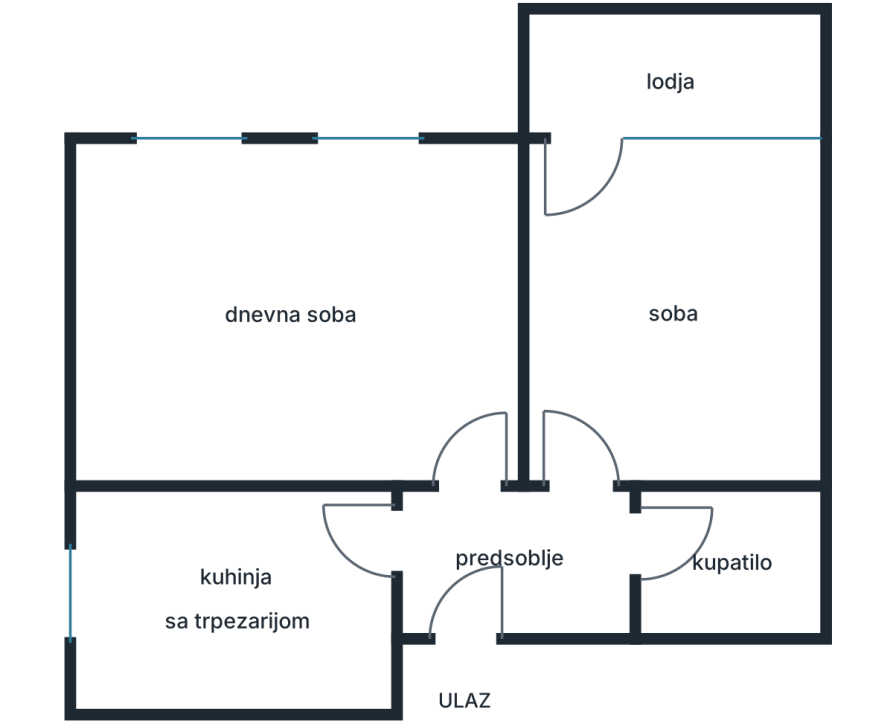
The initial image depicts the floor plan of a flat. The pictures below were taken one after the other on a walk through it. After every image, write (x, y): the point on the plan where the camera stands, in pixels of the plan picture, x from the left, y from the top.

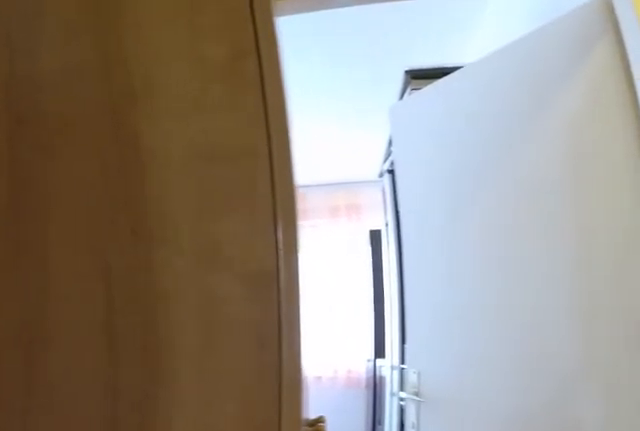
(456, 616)
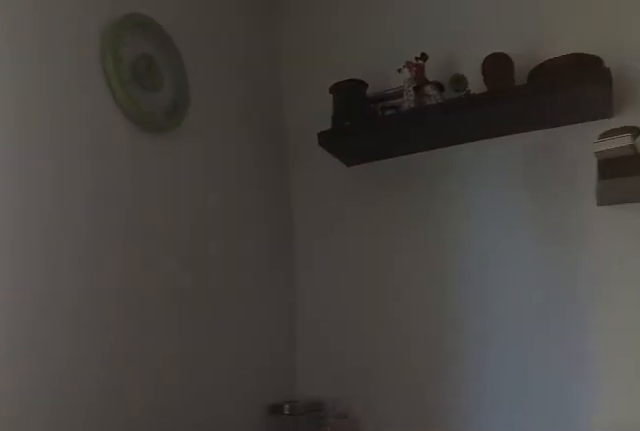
(162, 599)
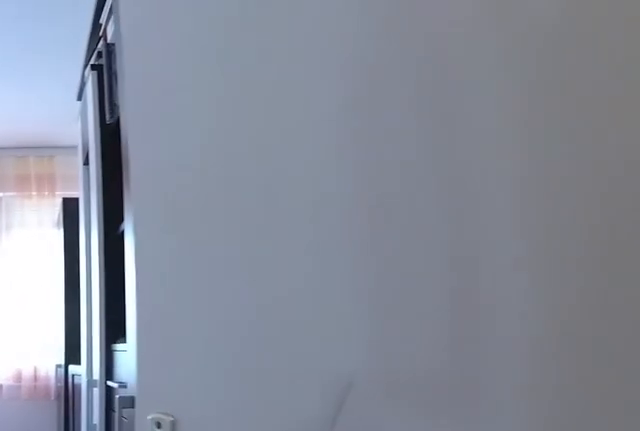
(470, 524)
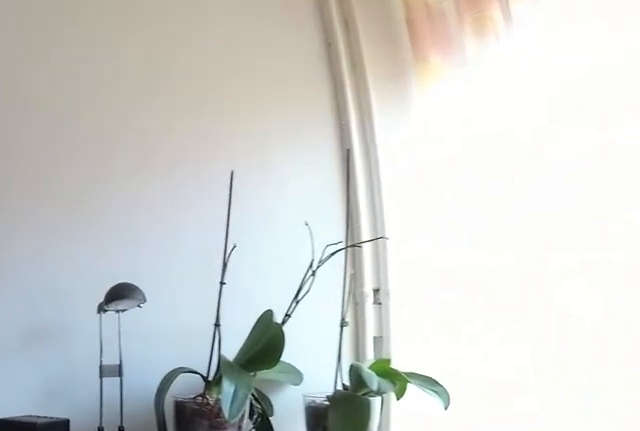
(209, 208)
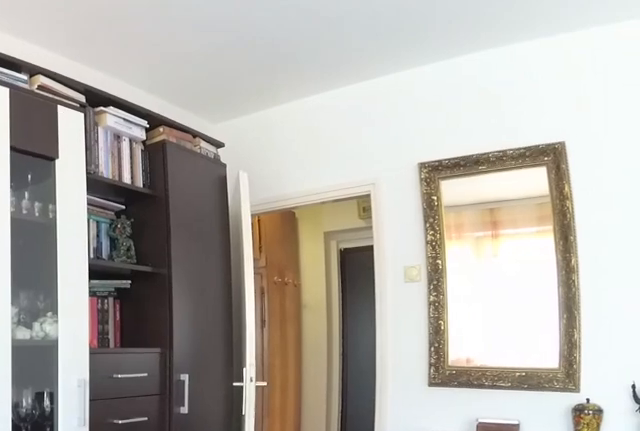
(262, 277)
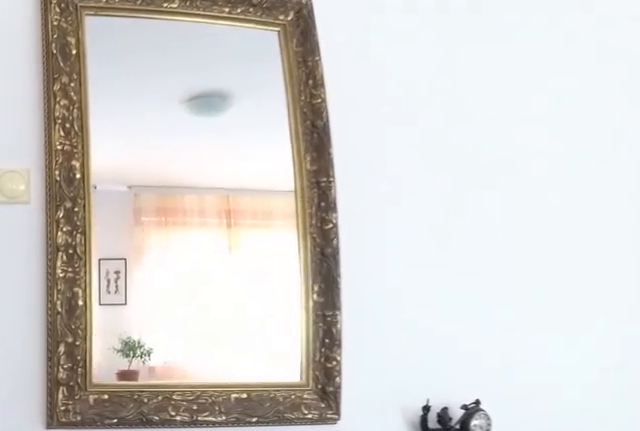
(447, 386)
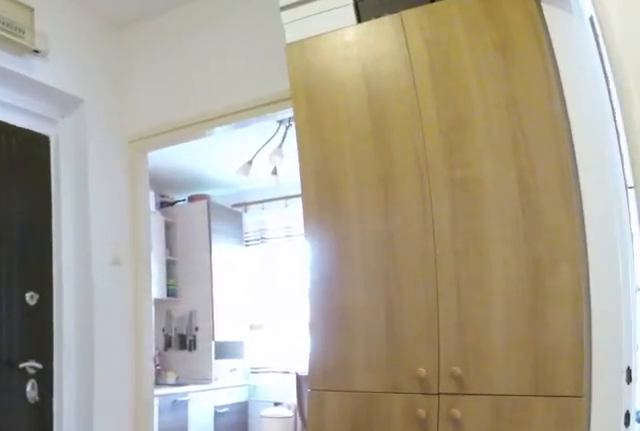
(600, 530)
